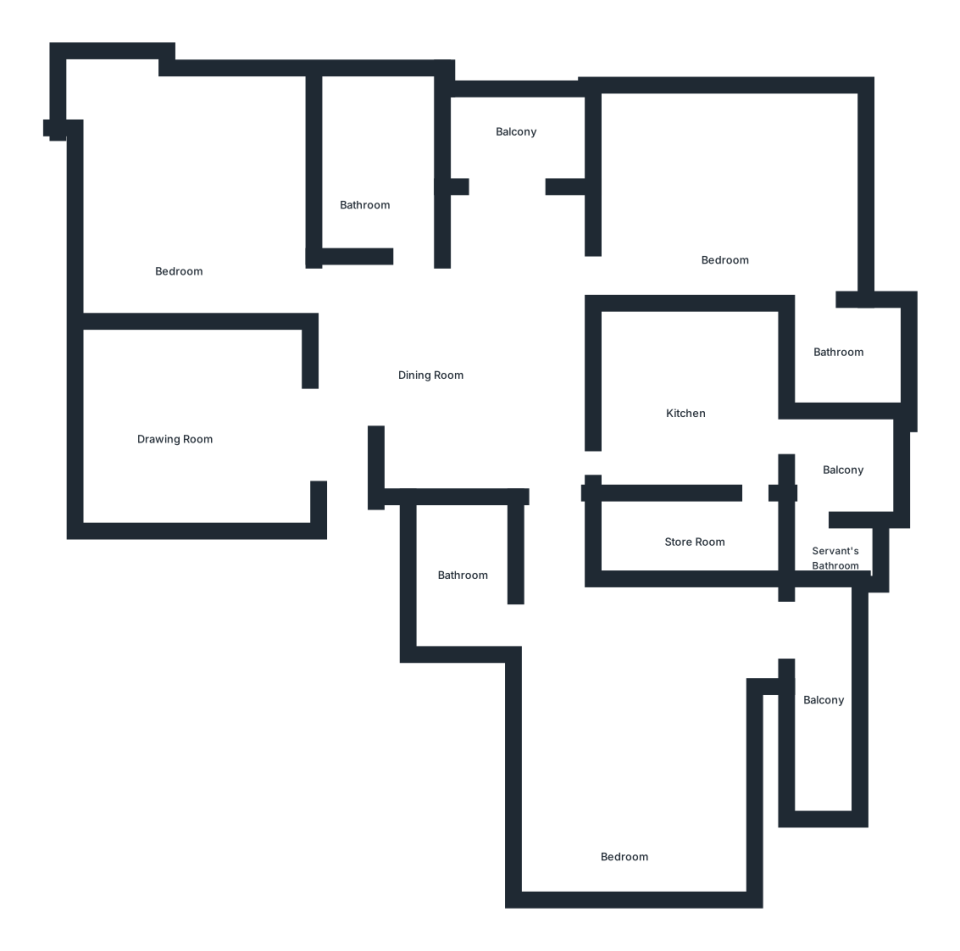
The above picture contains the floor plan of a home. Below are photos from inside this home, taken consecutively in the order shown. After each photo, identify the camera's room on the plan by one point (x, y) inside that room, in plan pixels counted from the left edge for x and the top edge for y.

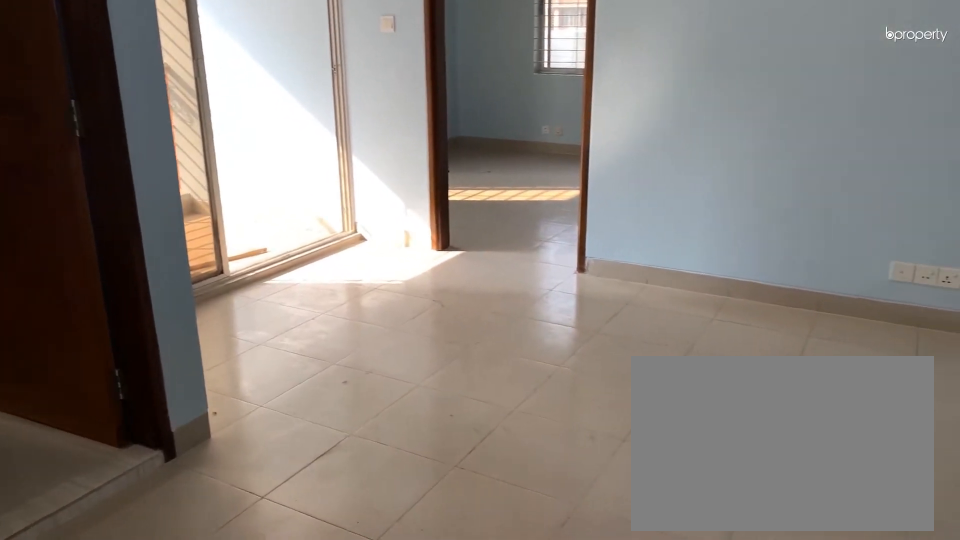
(449, 368)
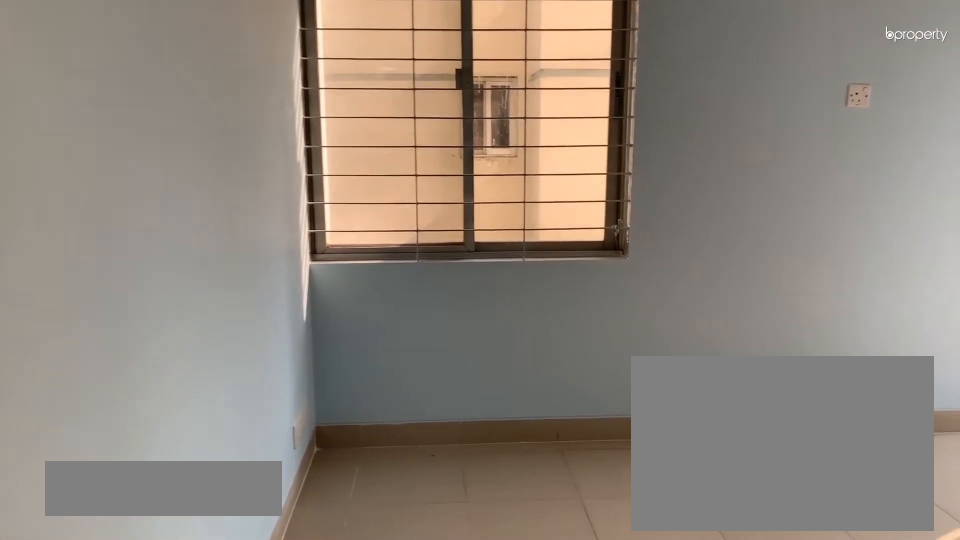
(180, 220)
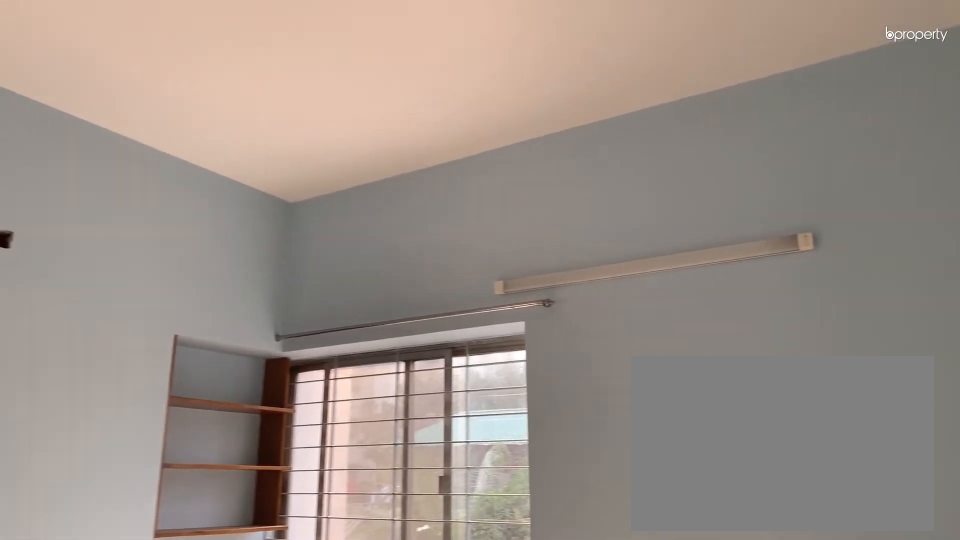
(179, 220)
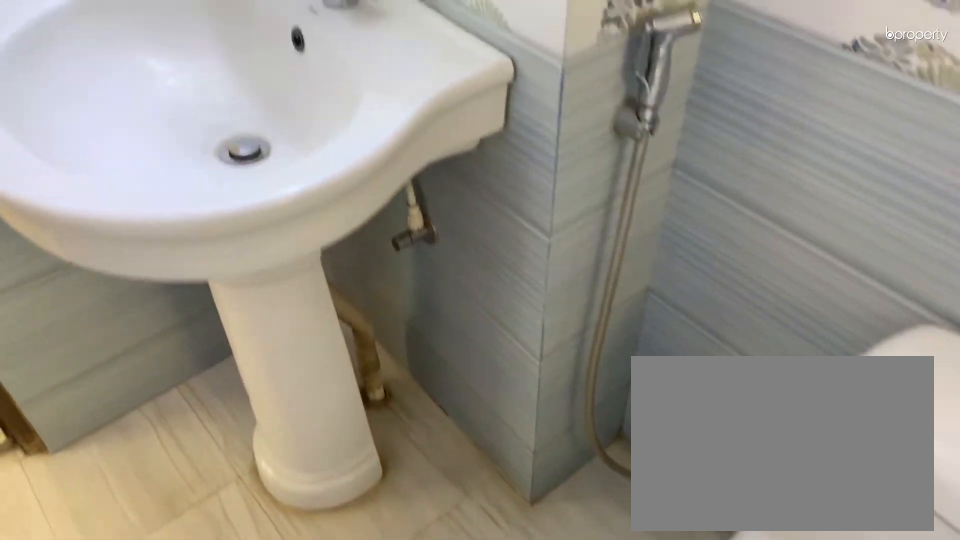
(368, 186)
